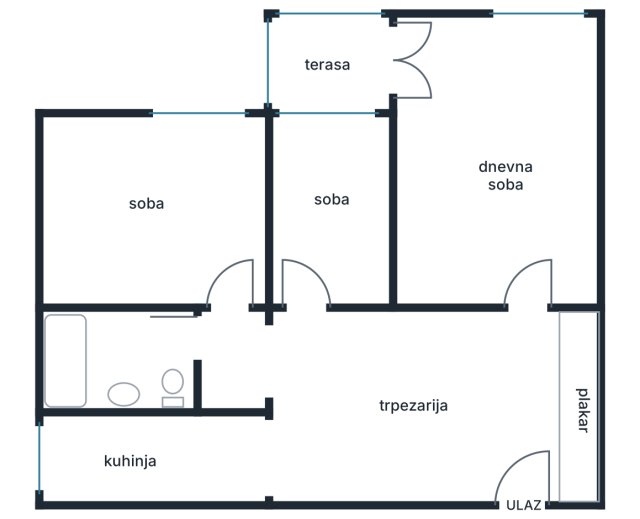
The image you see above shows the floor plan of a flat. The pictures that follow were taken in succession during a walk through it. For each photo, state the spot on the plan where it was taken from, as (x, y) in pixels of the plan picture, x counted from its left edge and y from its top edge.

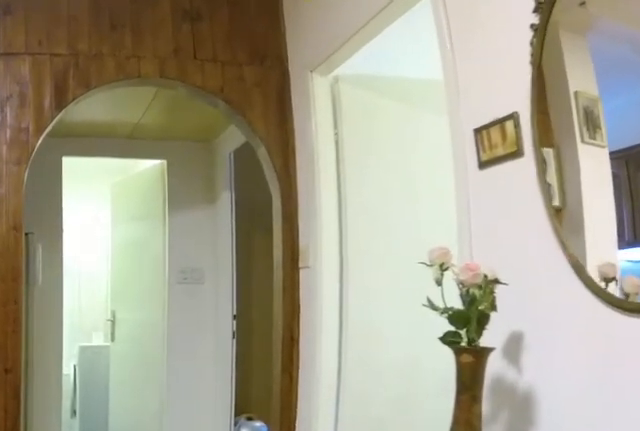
(432, 332)
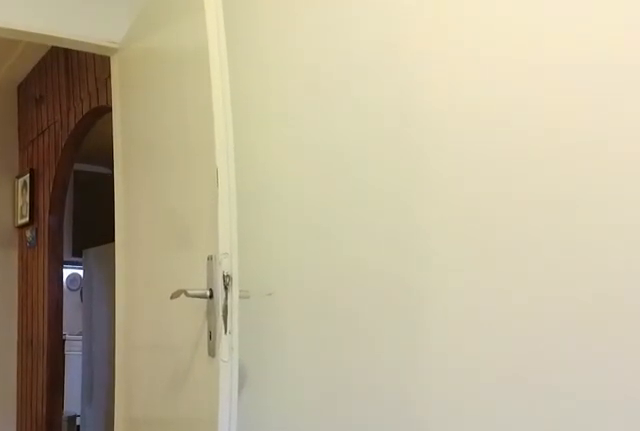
(329, 168)
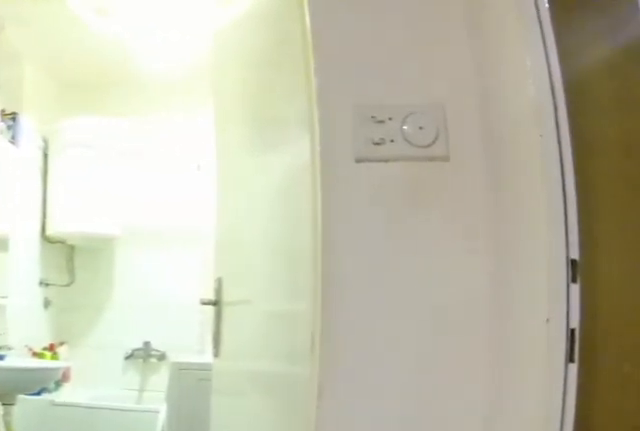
(288, 347)
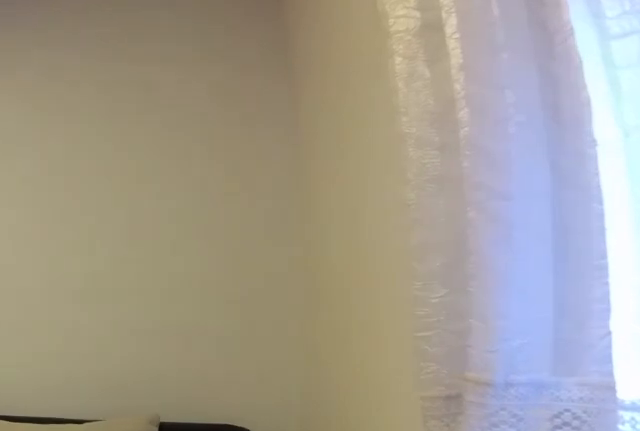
(220, 134)
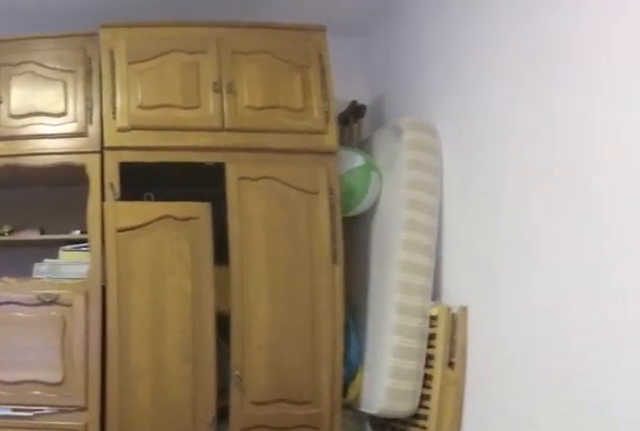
(154, 141)
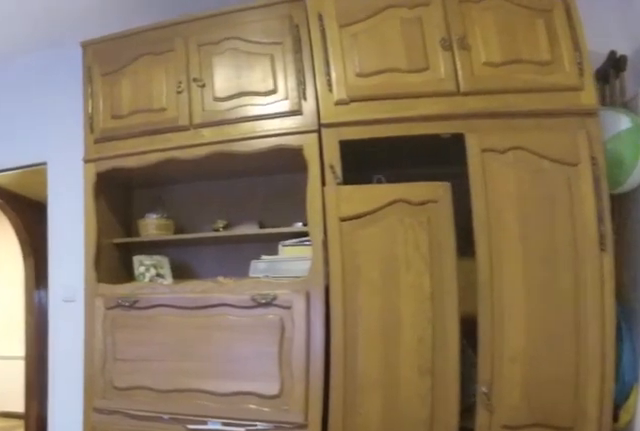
(150, 142)
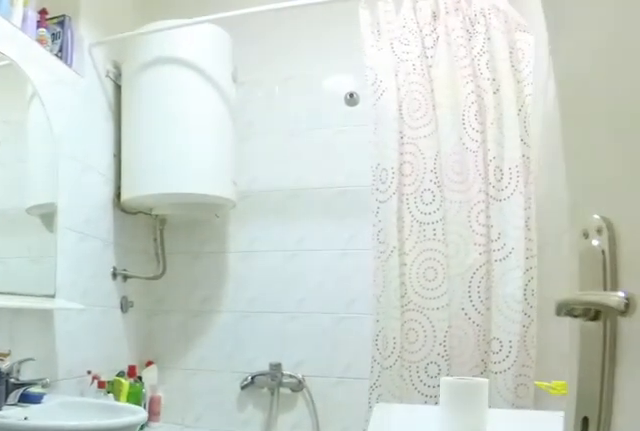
(225, 329)
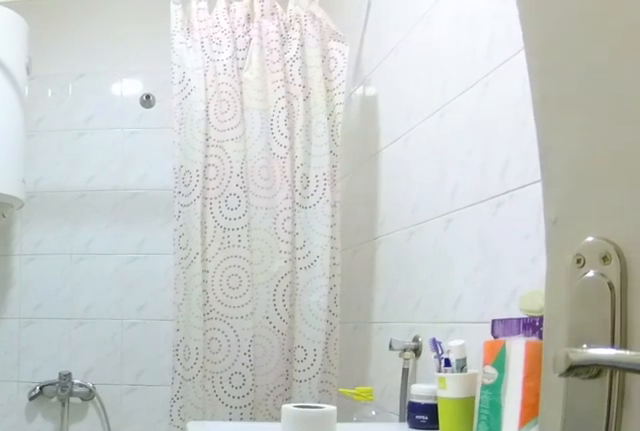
(209, 338)
